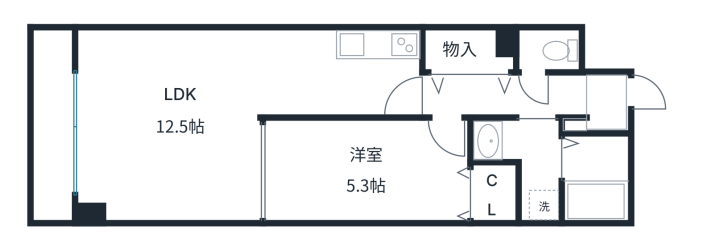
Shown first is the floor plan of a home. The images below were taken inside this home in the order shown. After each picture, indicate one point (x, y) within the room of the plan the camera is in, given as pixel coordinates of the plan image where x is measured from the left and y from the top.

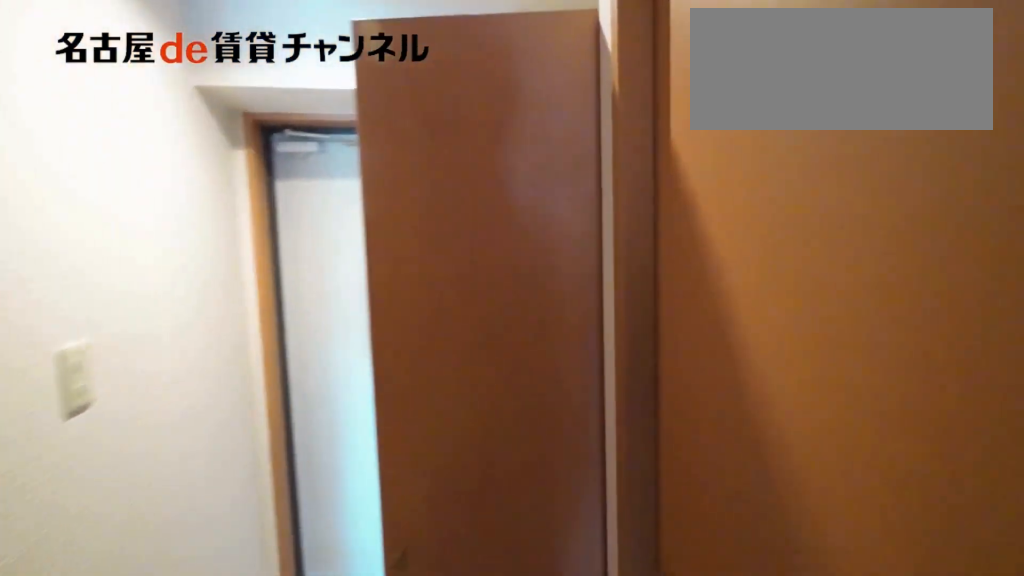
(506, 96)
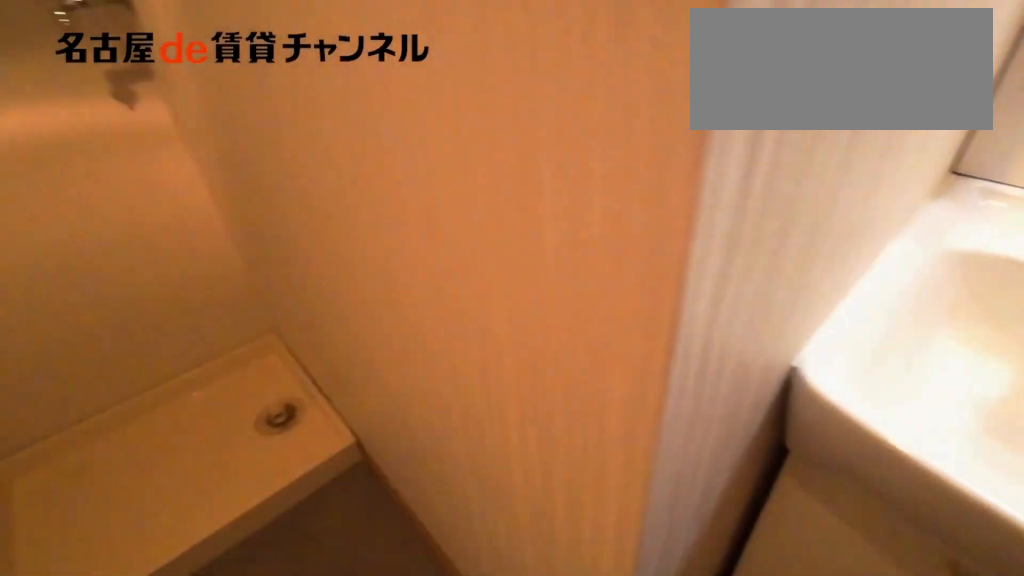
(525, 162)
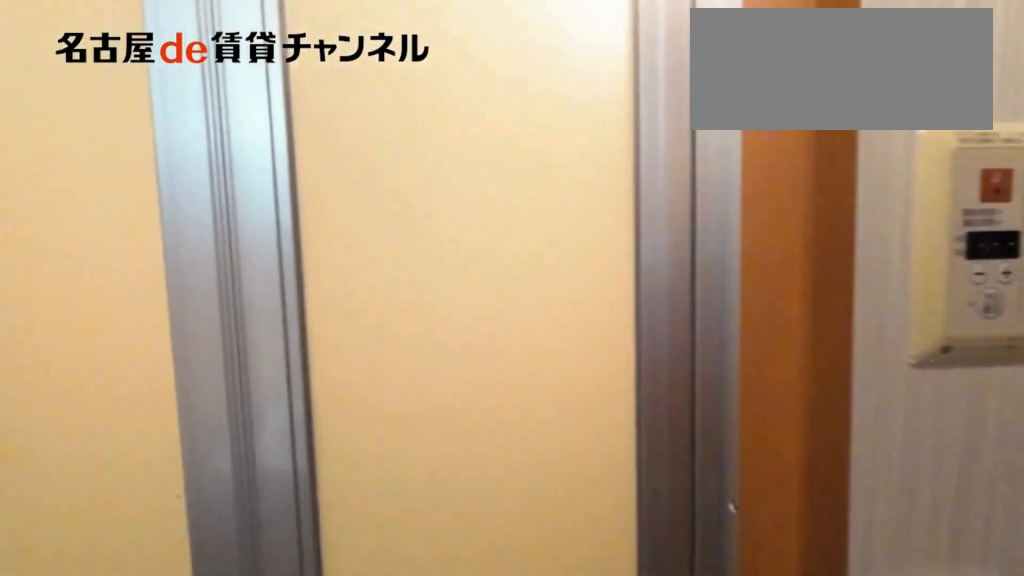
(525, 162)
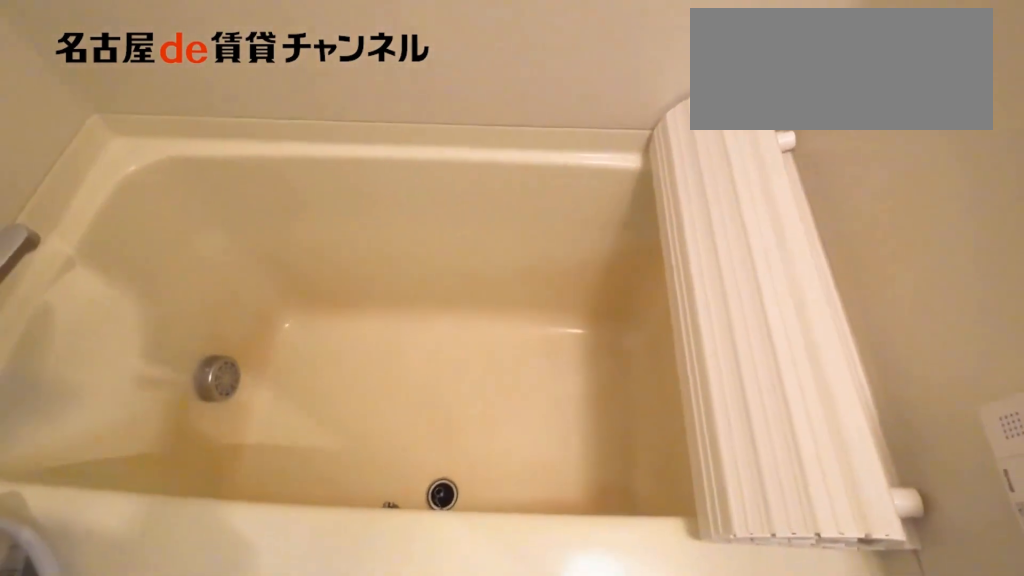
(595, 178)
